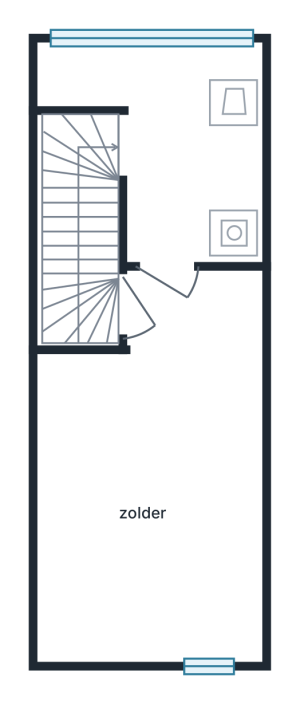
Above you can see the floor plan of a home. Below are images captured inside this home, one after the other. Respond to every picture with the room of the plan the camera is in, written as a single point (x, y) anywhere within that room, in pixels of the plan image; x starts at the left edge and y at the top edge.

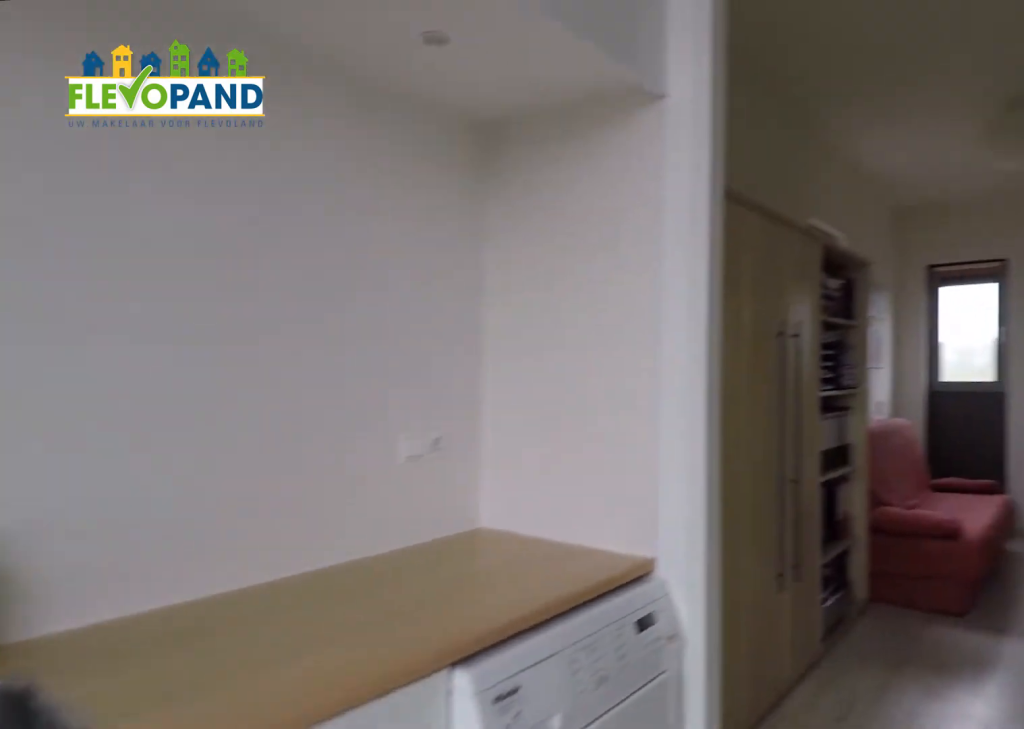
(164, 131)
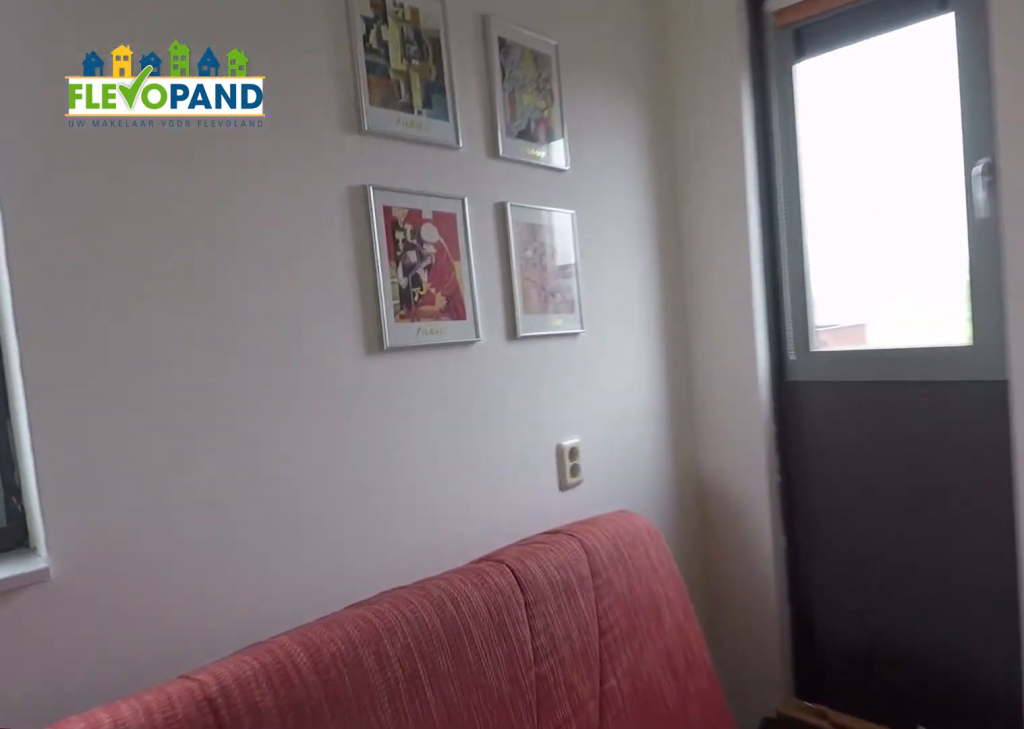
(147, 541)
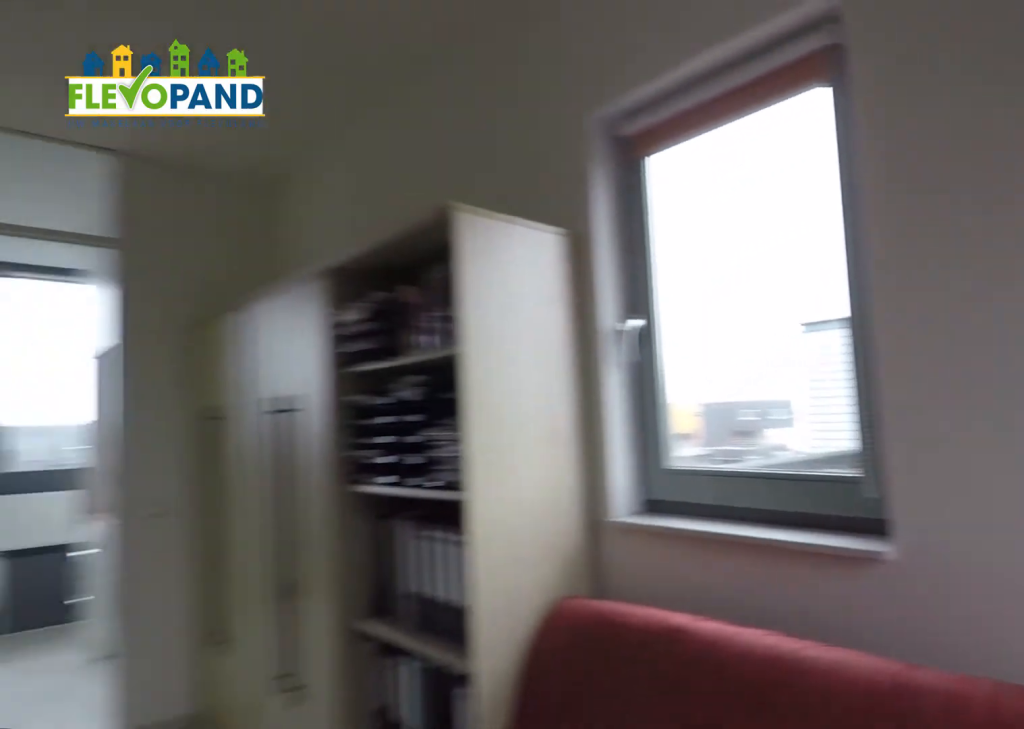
(147, 541)
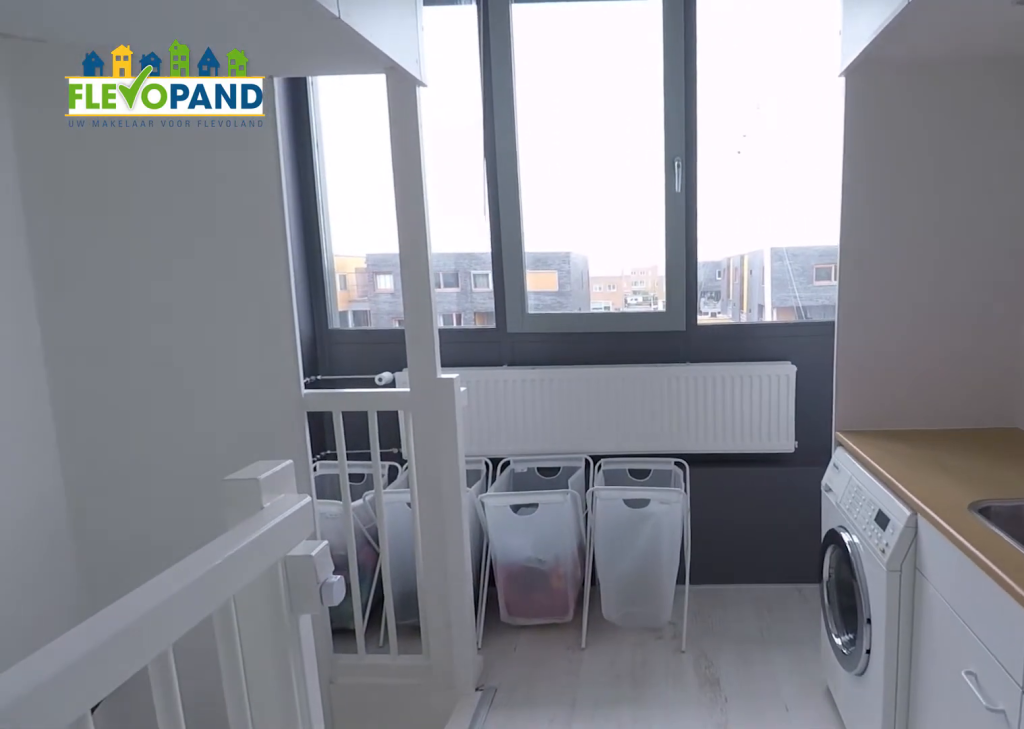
(163, 131)
